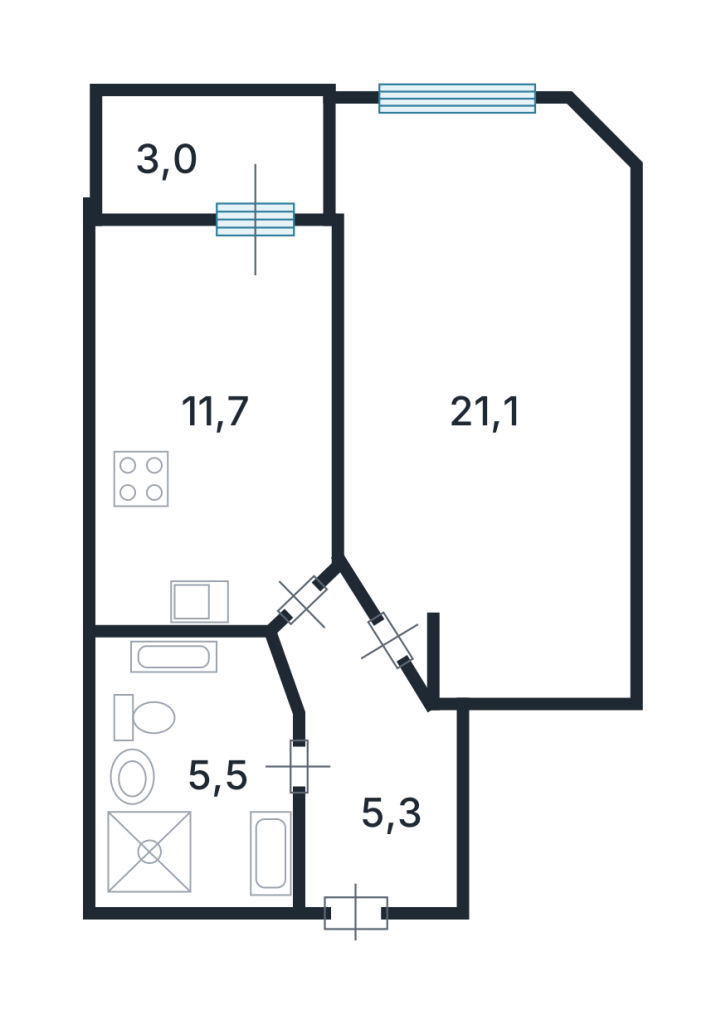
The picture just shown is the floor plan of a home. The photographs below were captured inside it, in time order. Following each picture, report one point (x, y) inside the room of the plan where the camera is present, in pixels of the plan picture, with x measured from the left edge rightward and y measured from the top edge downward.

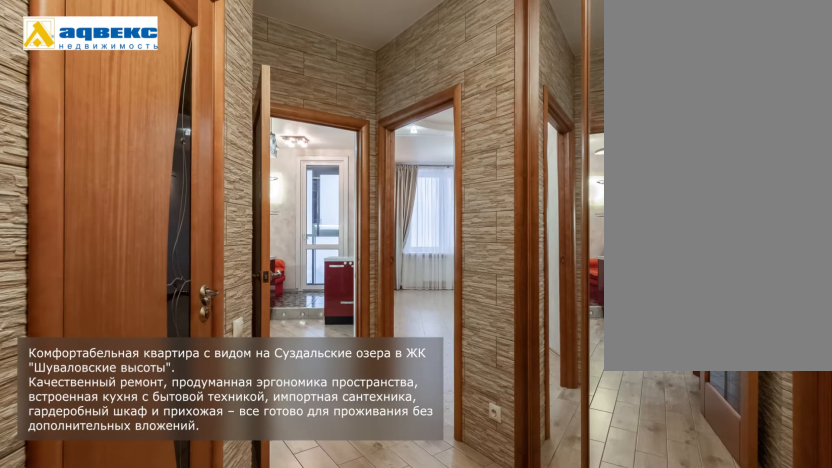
(361, 756)
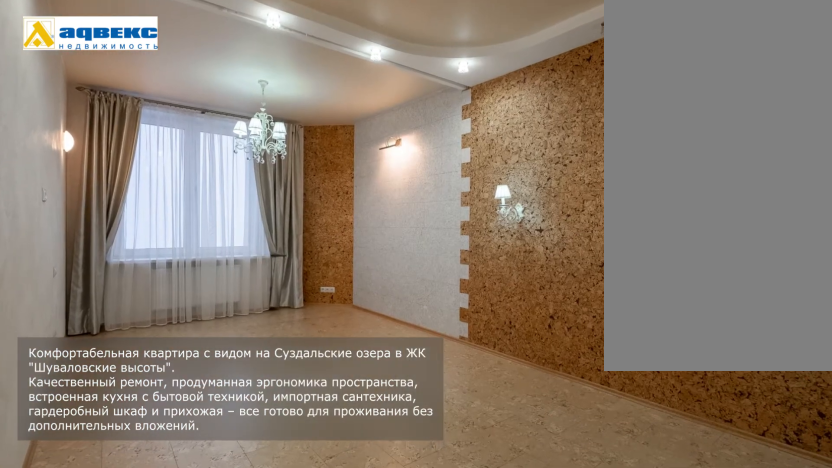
(475, 415)
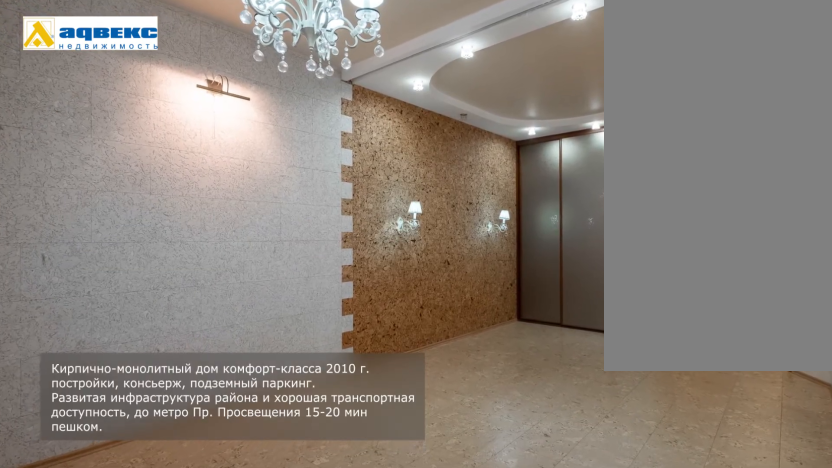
(475, 415)
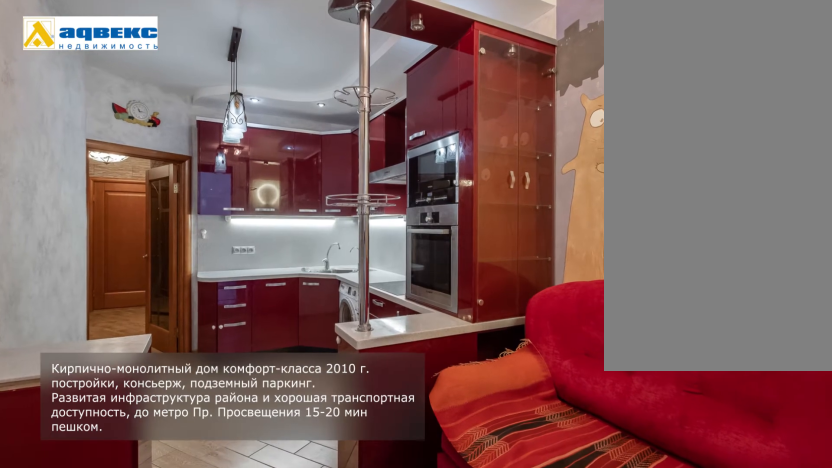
(216, 407)
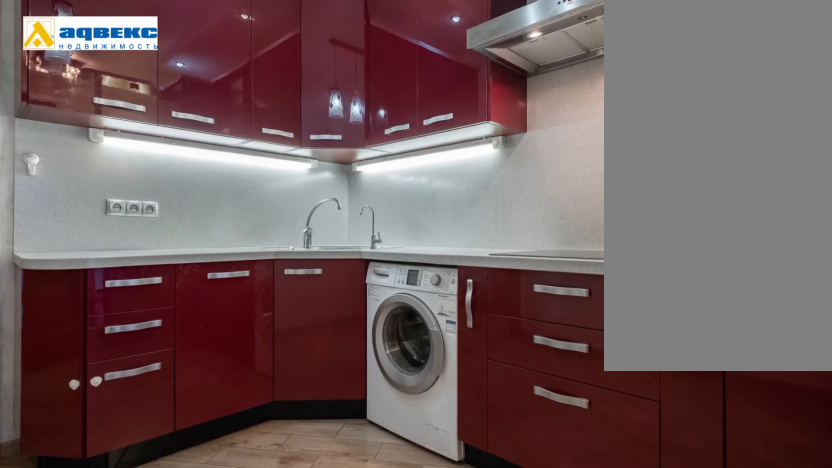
(216, 407)
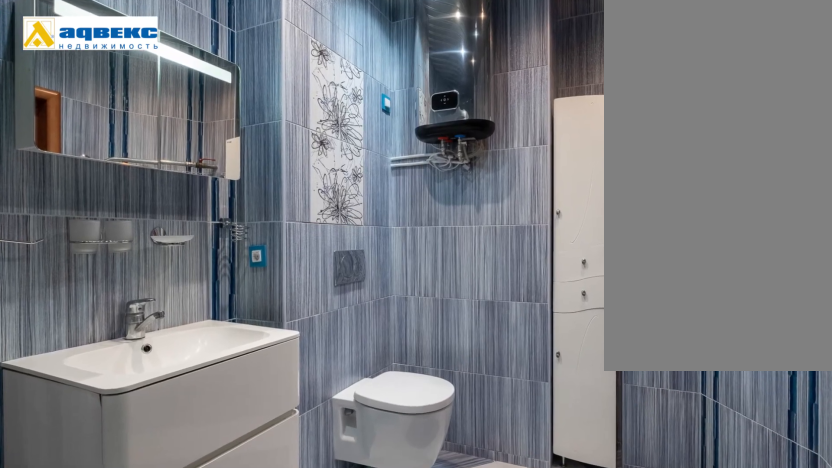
(200, 782)
